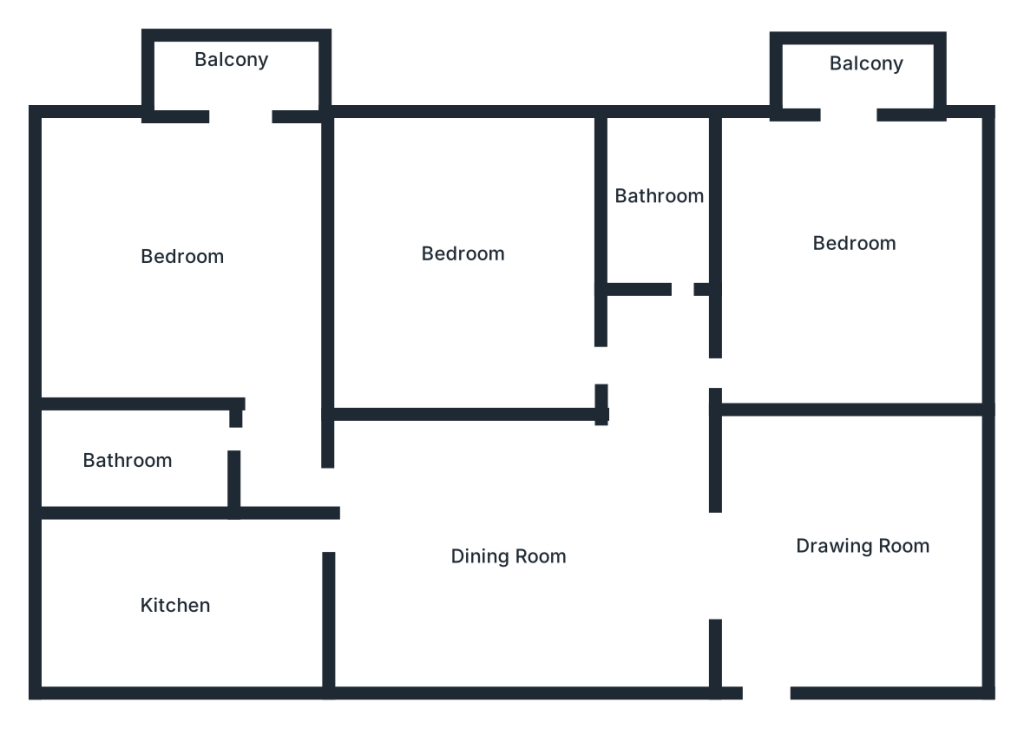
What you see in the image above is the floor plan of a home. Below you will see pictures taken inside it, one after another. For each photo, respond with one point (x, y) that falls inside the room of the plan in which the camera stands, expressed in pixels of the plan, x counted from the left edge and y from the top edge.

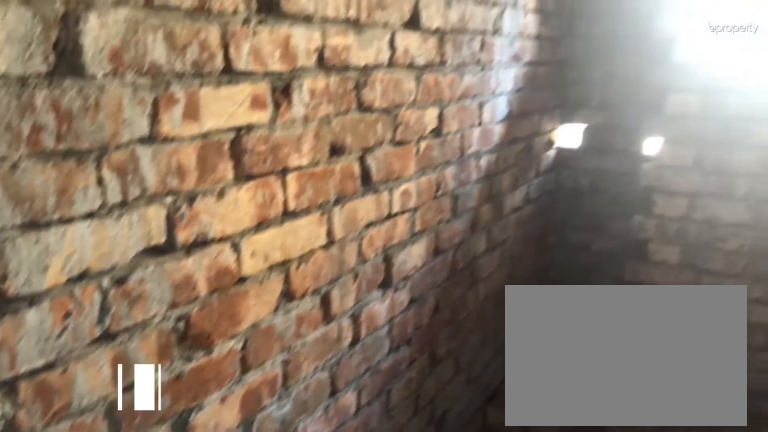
(656, 197)
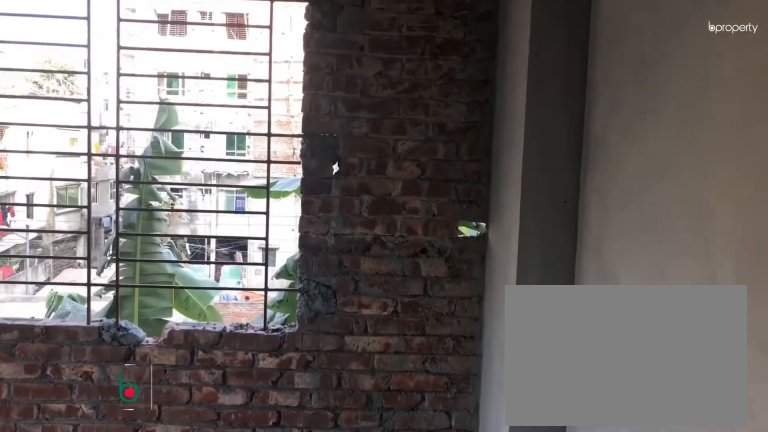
(843, 256)
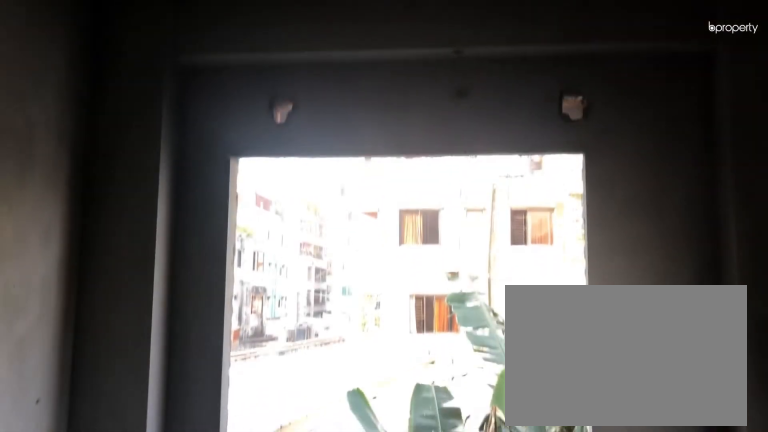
(843, 251)
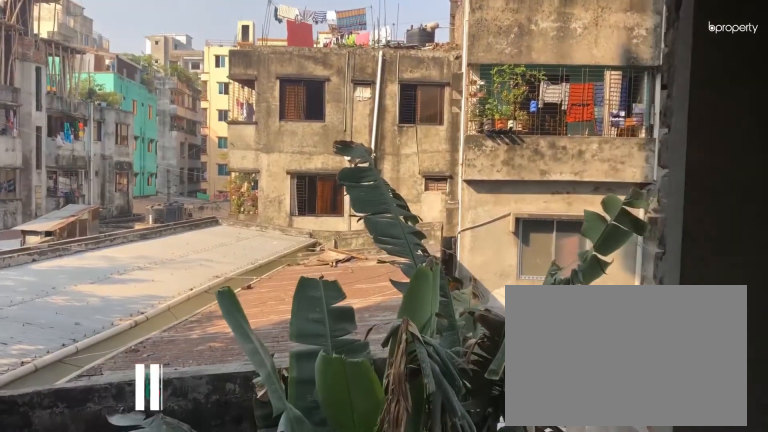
(849, 81)
